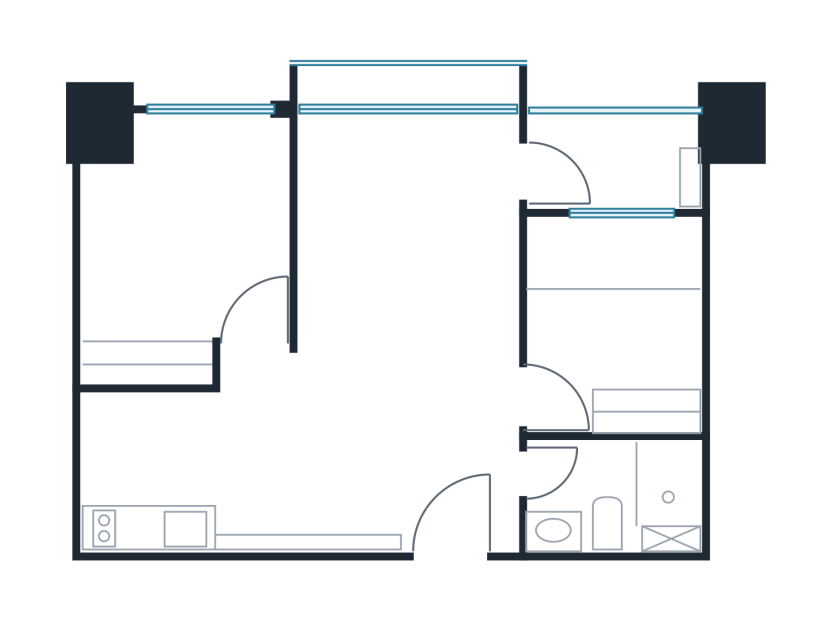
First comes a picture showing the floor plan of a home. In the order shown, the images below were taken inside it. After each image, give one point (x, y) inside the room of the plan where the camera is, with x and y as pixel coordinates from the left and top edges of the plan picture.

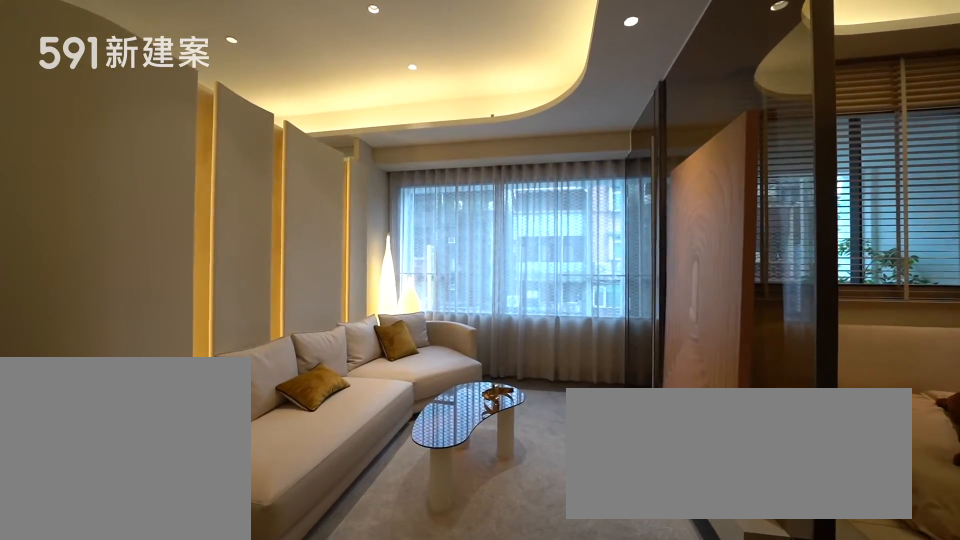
(408, 251)
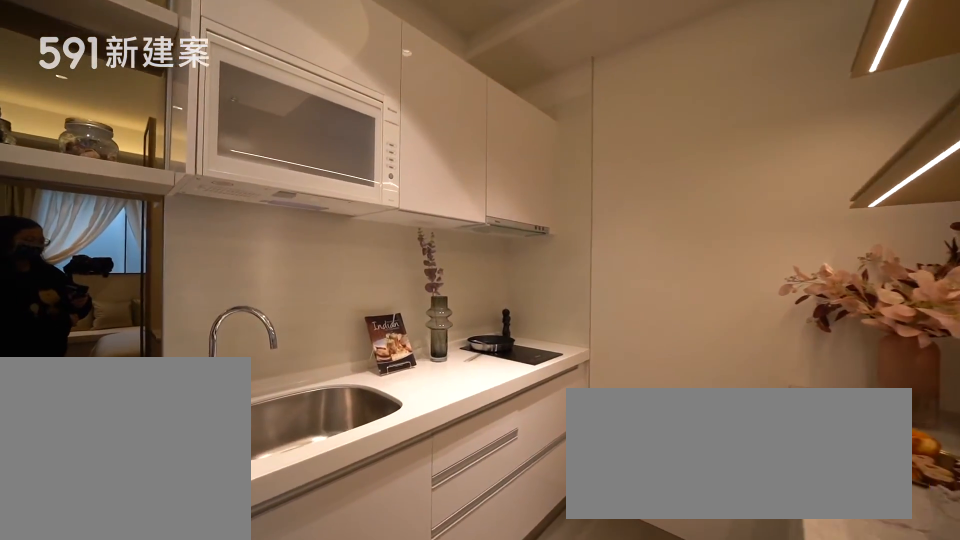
(155, 471)
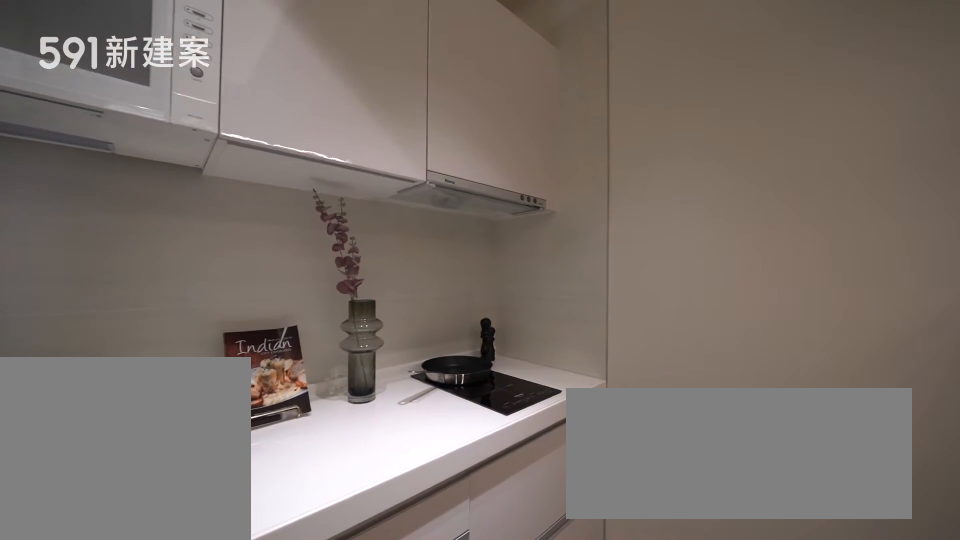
(155, 471)
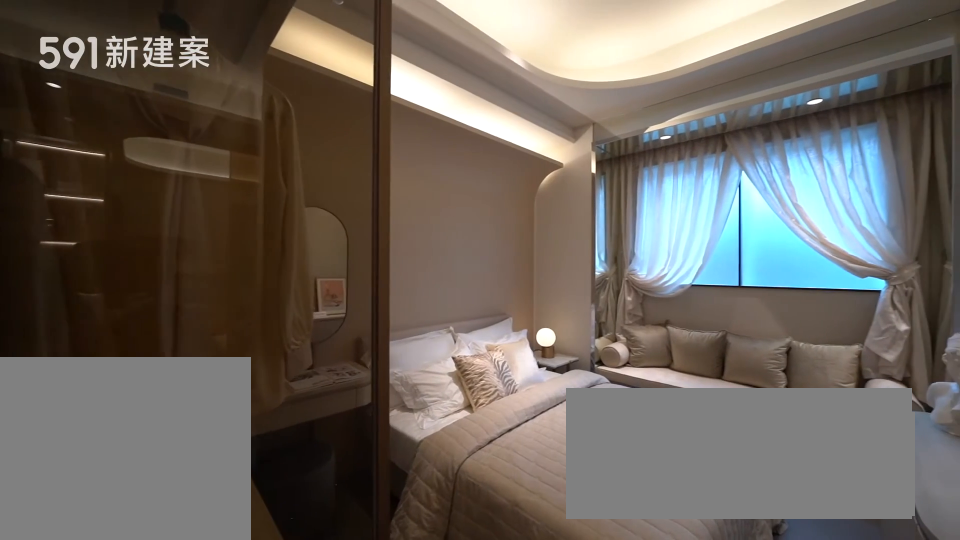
(185, 244)
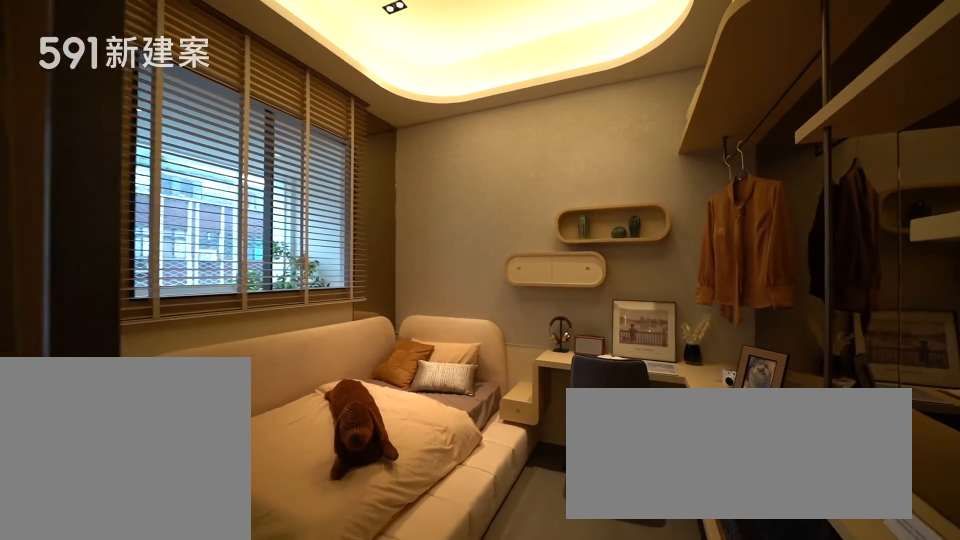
(614, 325)
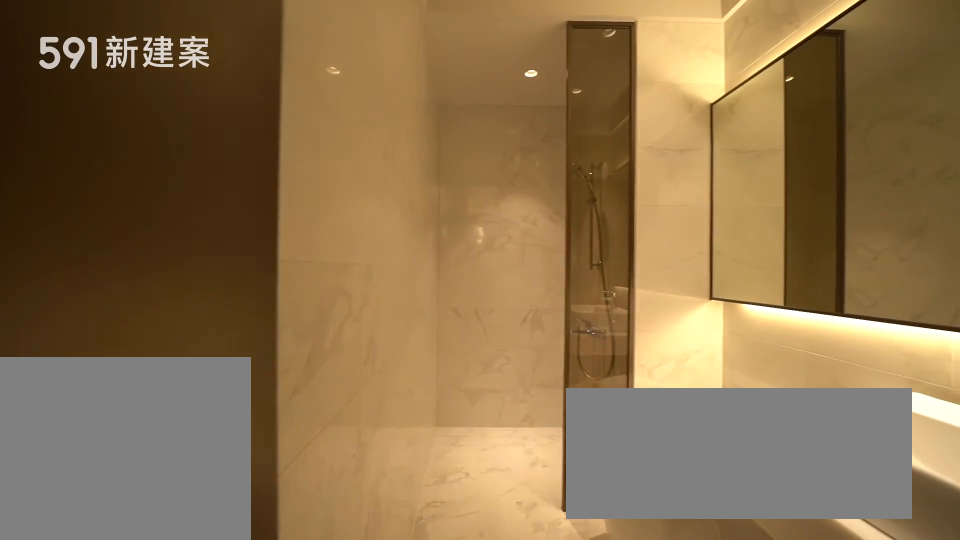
(618, 498)
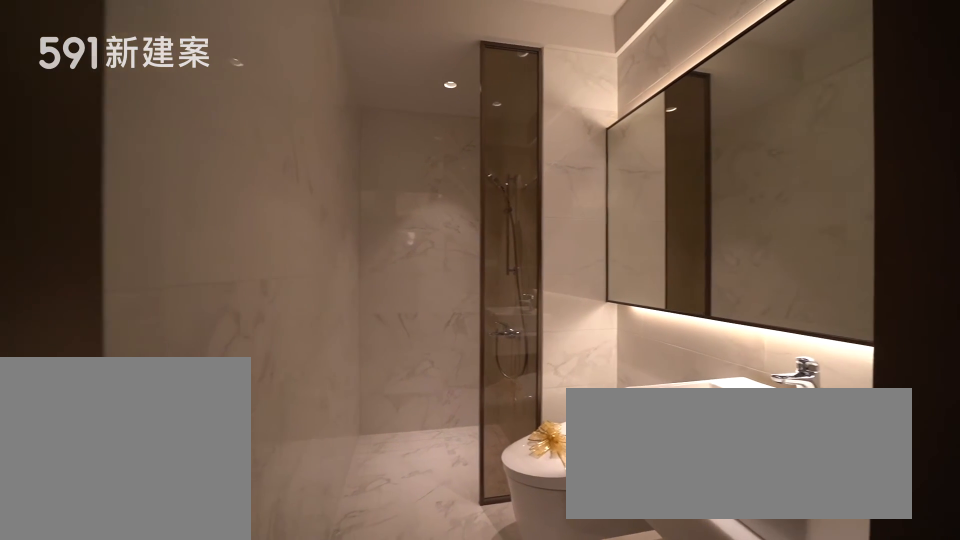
(618, 498)
